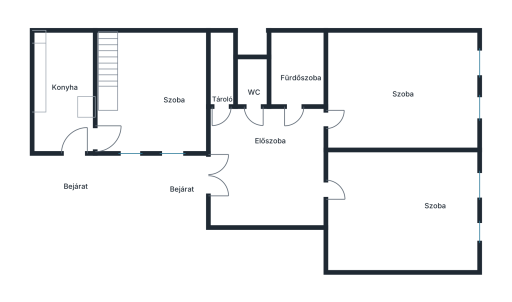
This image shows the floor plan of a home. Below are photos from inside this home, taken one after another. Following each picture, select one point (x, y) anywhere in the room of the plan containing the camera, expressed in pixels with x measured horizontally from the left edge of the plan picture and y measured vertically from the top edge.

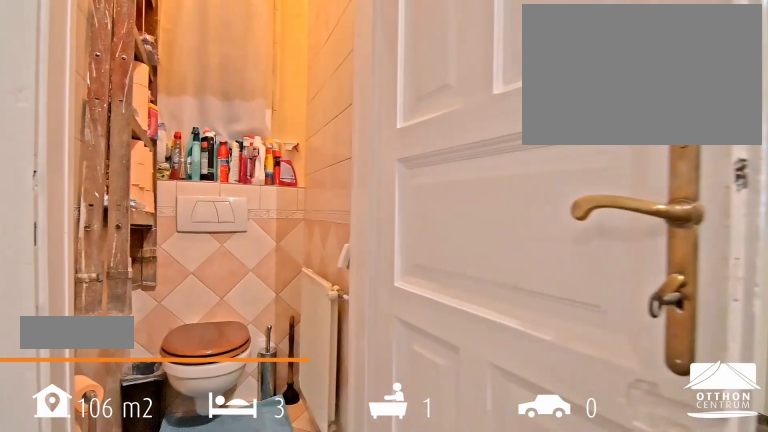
(269, 170)
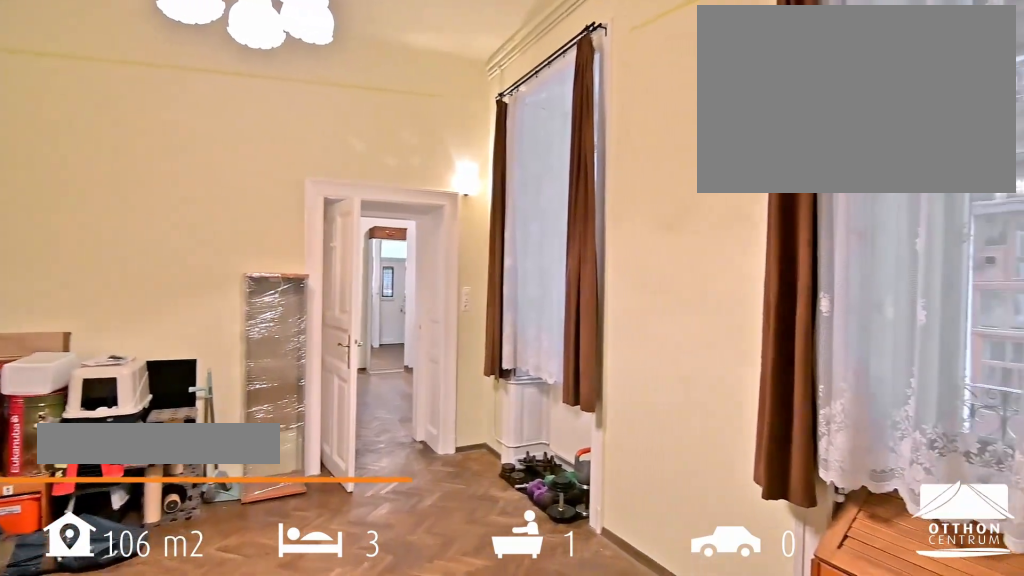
(152, 93)
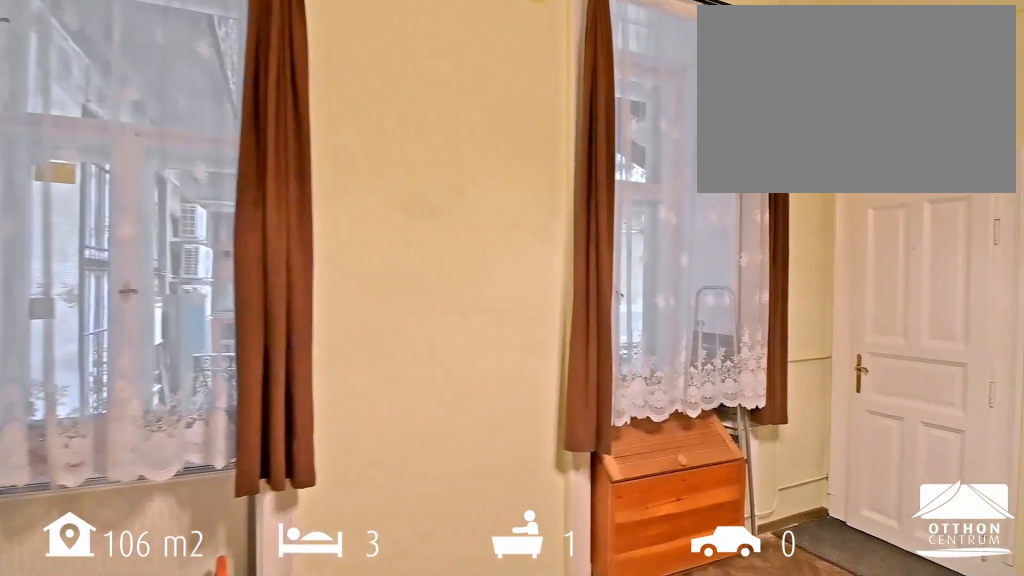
(152, 93)
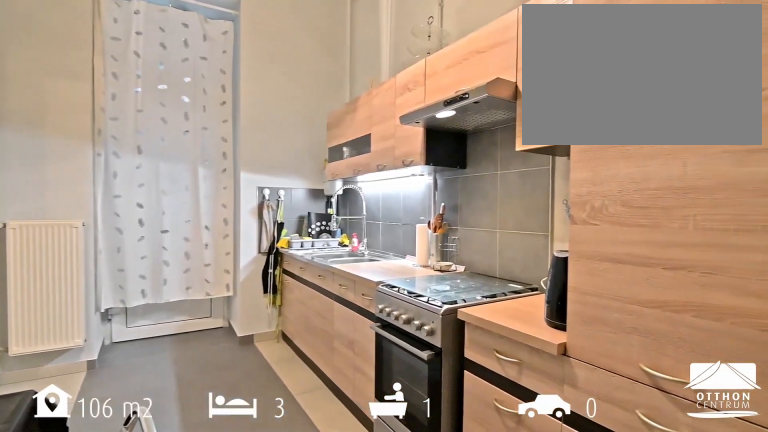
(64, 93)
